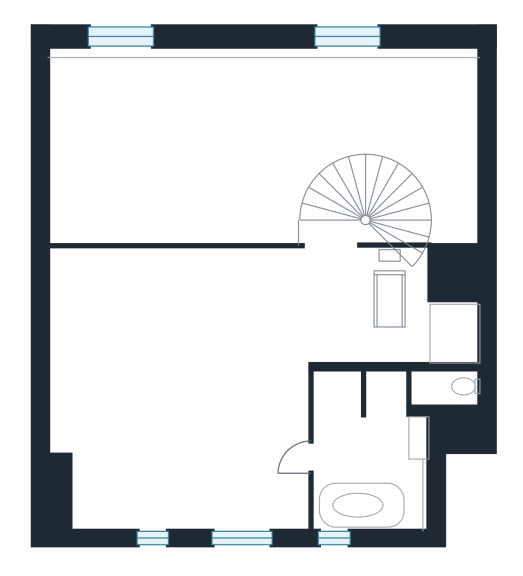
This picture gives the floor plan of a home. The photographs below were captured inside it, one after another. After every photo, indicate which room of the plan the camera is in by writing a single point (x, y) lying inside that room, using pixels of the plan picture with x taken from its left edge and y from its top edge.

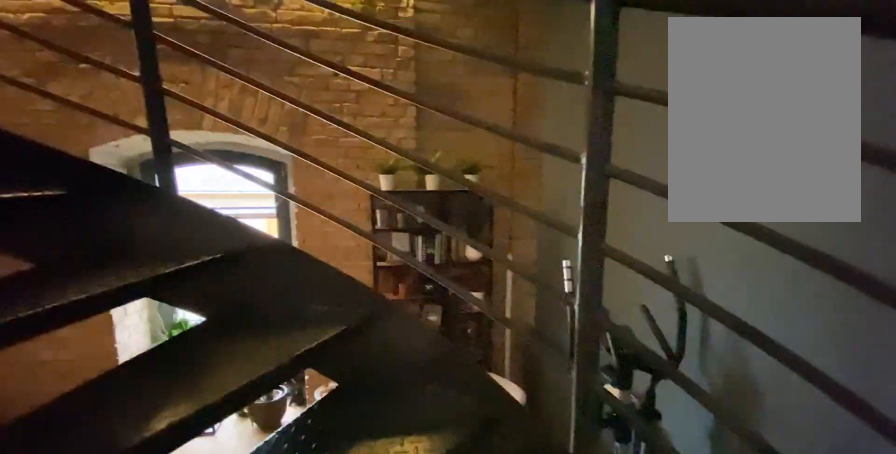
(363, 215)
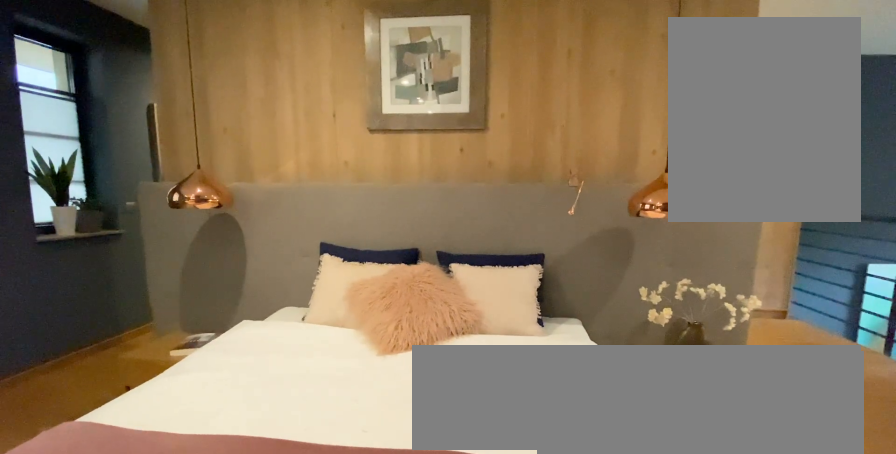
(217, 401)
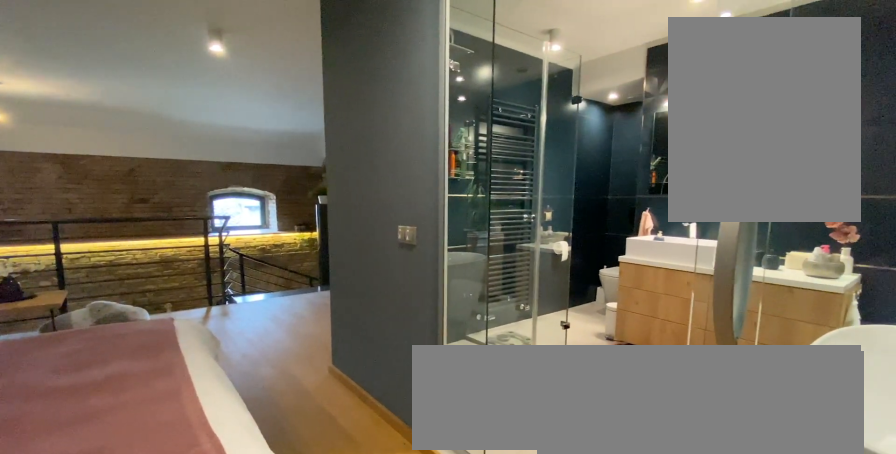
(217, 401)
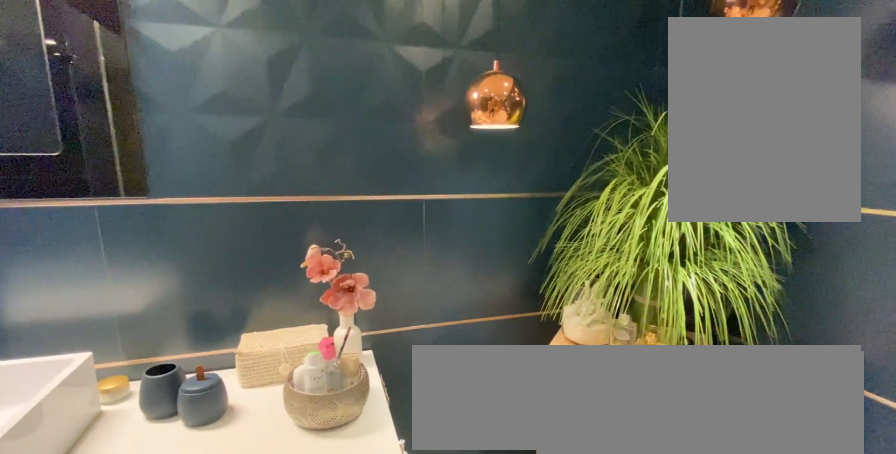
(361, 434)
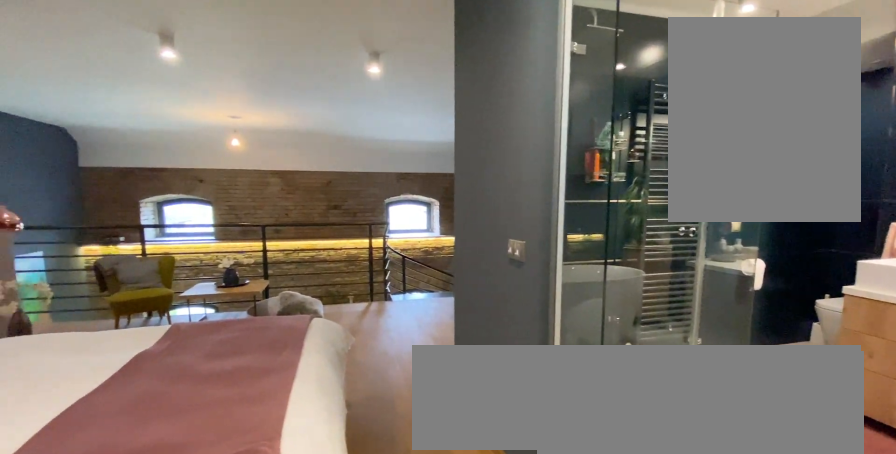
(217, 401)
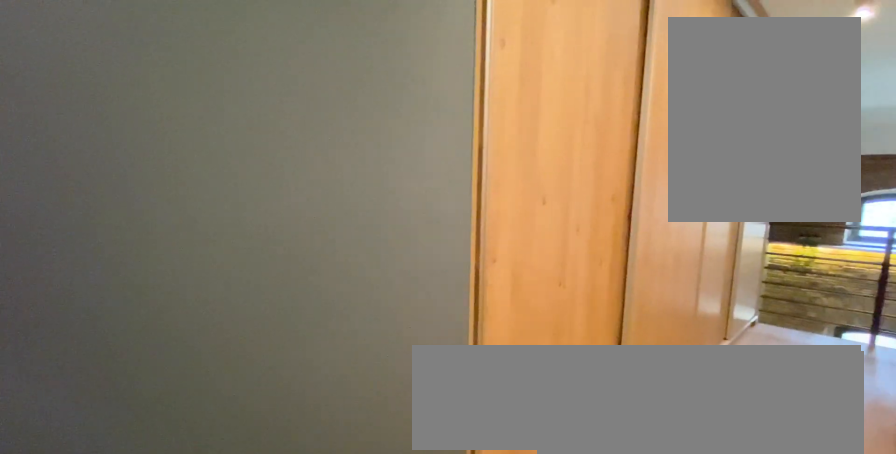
(217, 401)
